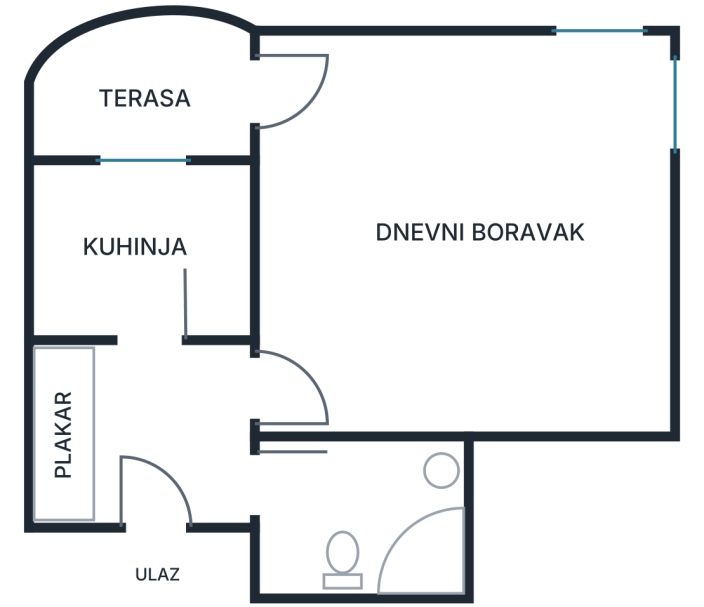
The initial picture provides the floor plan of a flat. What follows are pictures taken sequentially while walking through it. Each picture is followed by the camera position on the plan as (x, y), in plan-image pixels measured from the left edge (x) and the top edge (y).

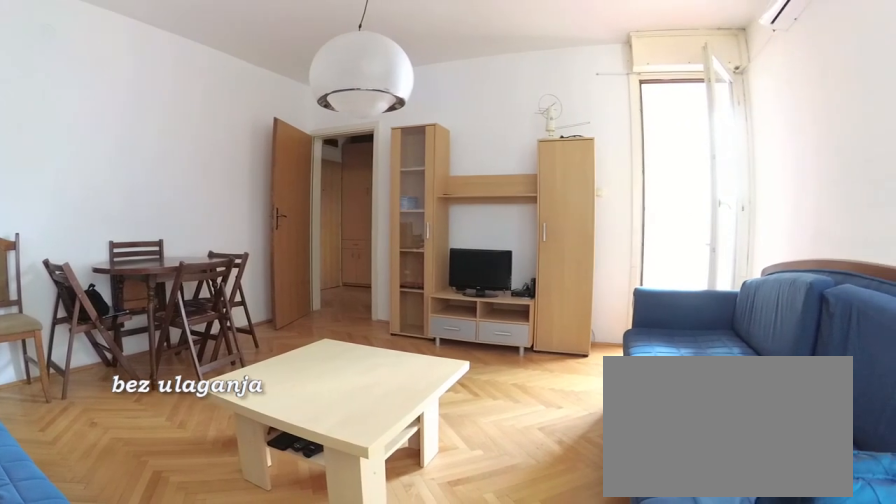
(604, 121)
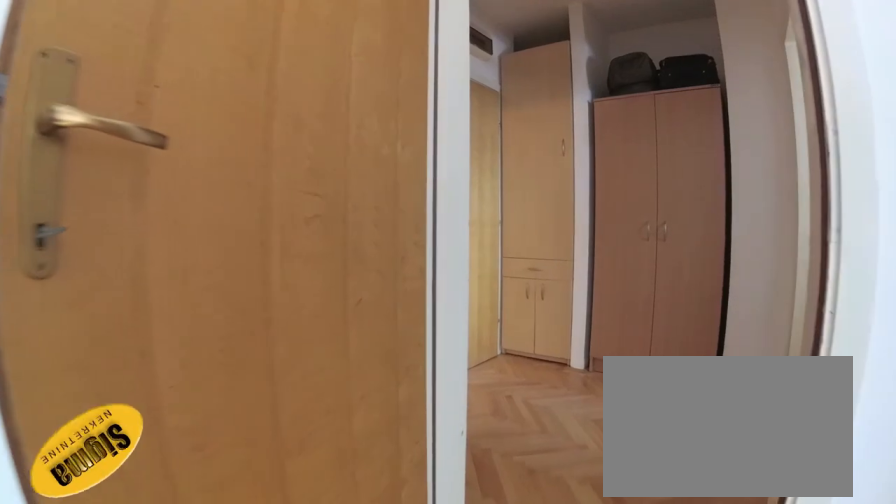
(359, 363)
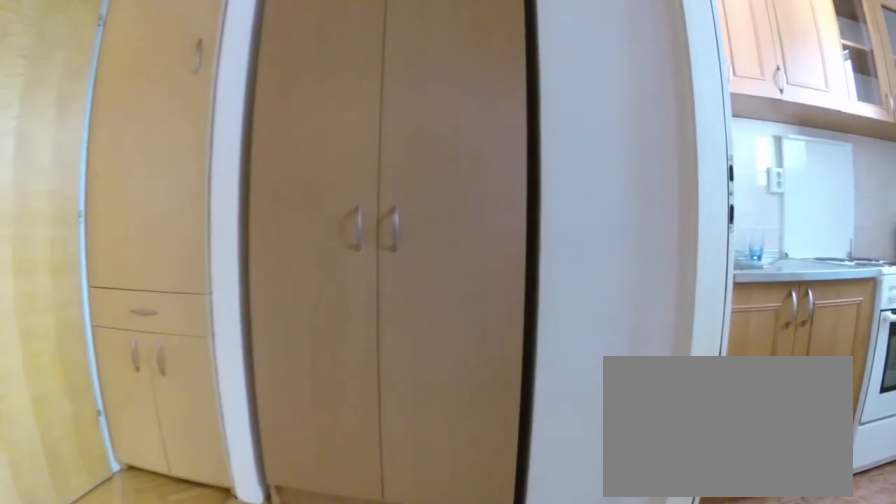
(244, 376)
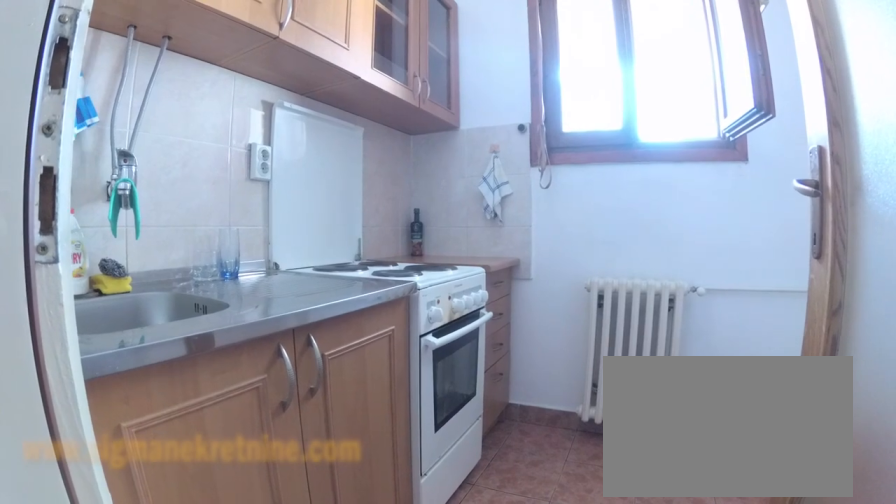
(157, 377)
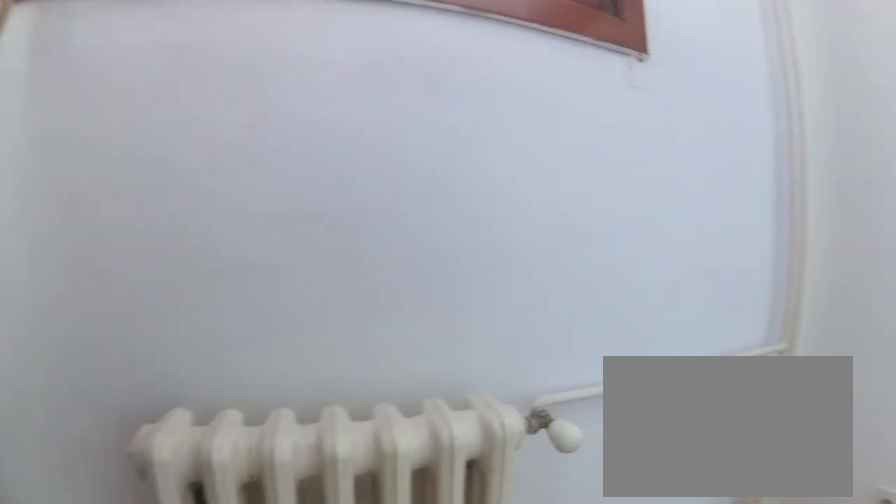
(147, 250)
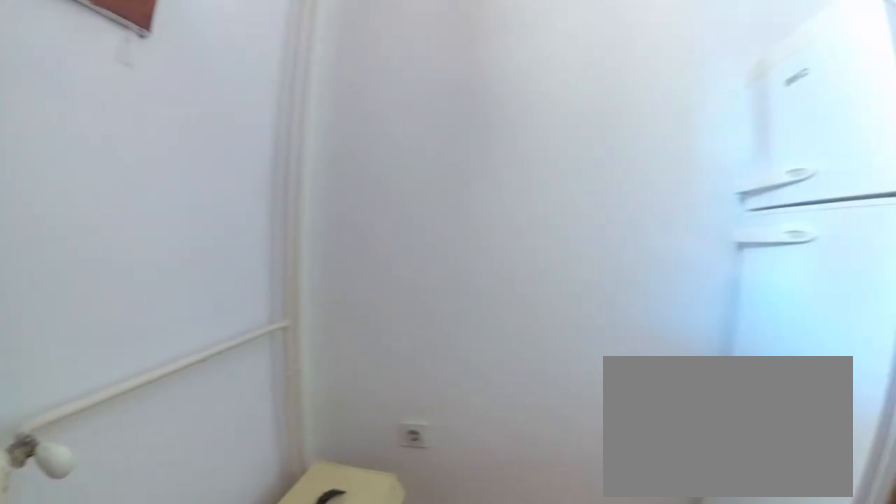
(132, 229)
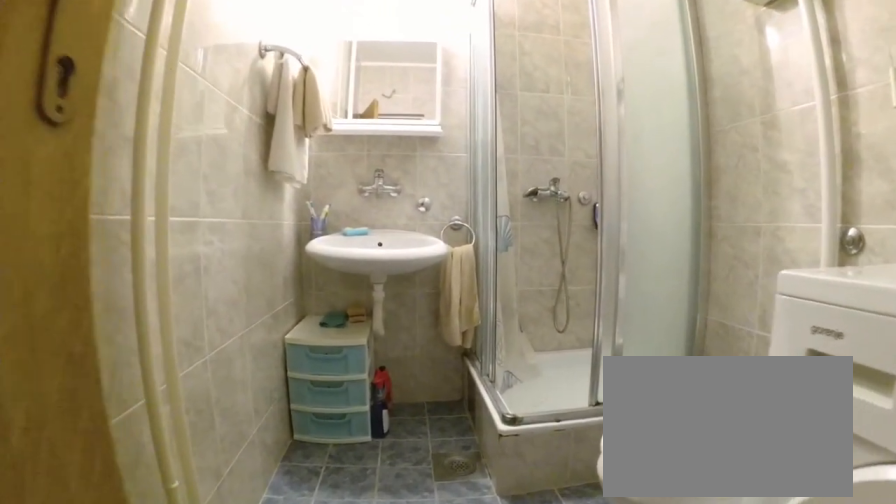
(275, 476)
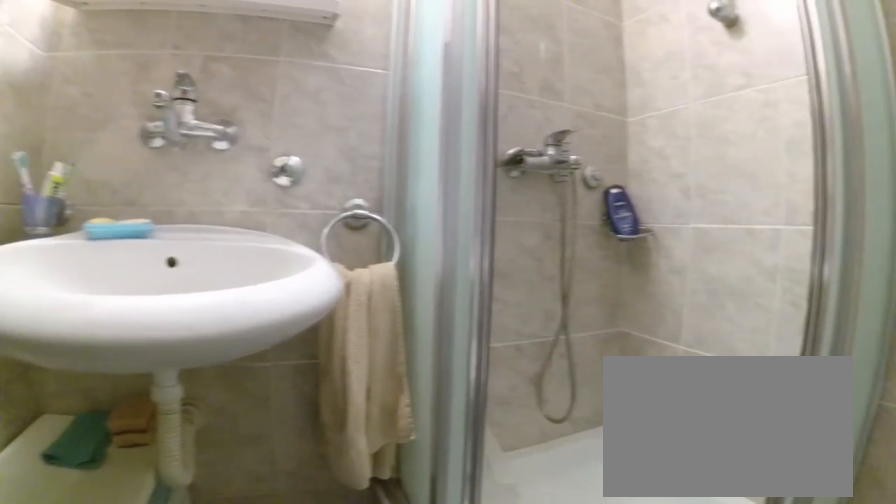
(398, 466)
